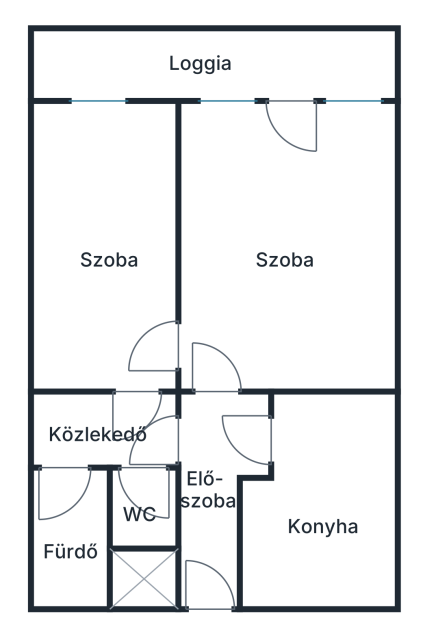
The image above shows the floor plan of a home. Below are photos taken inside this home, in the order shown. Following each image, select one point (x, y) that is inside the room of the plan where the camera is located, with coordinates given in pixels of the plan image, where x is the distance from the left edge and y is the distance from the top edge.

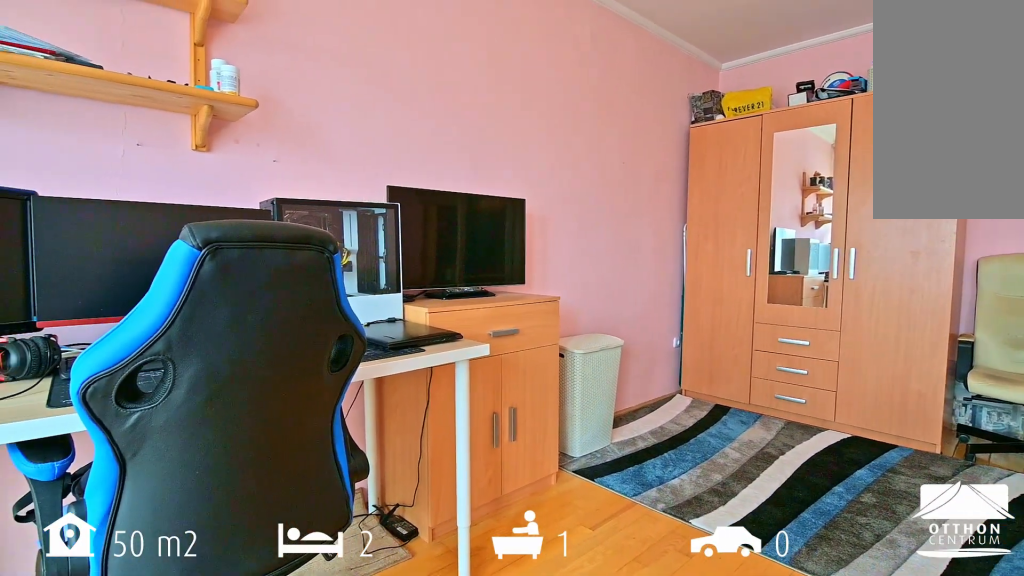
(281, 280)
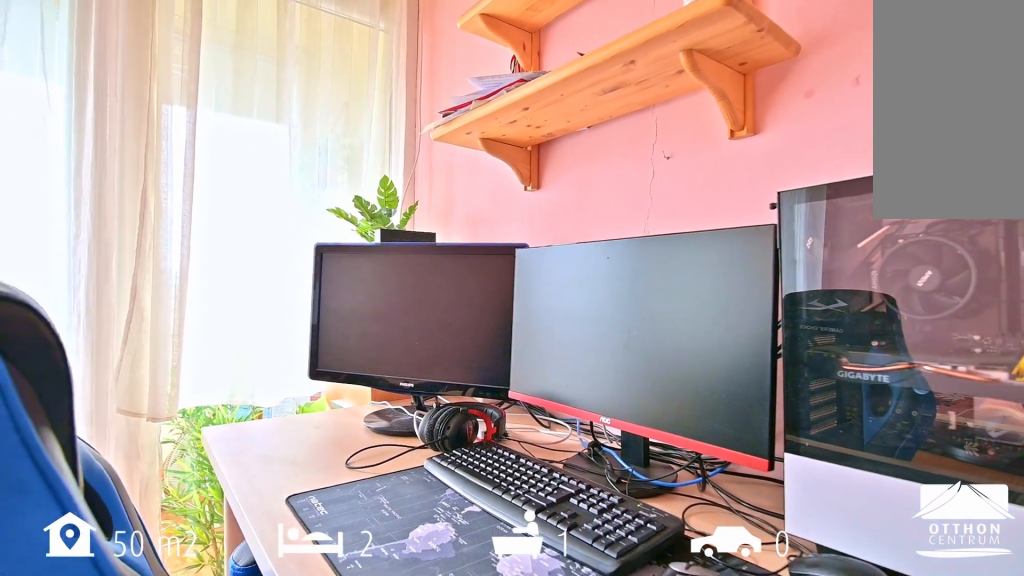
(281, 280)
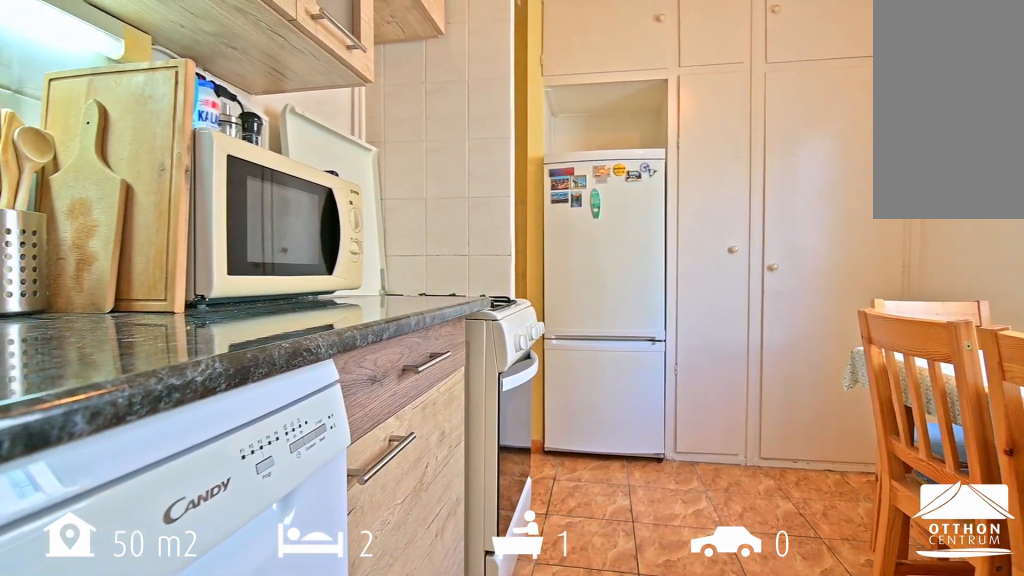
(335, 492)
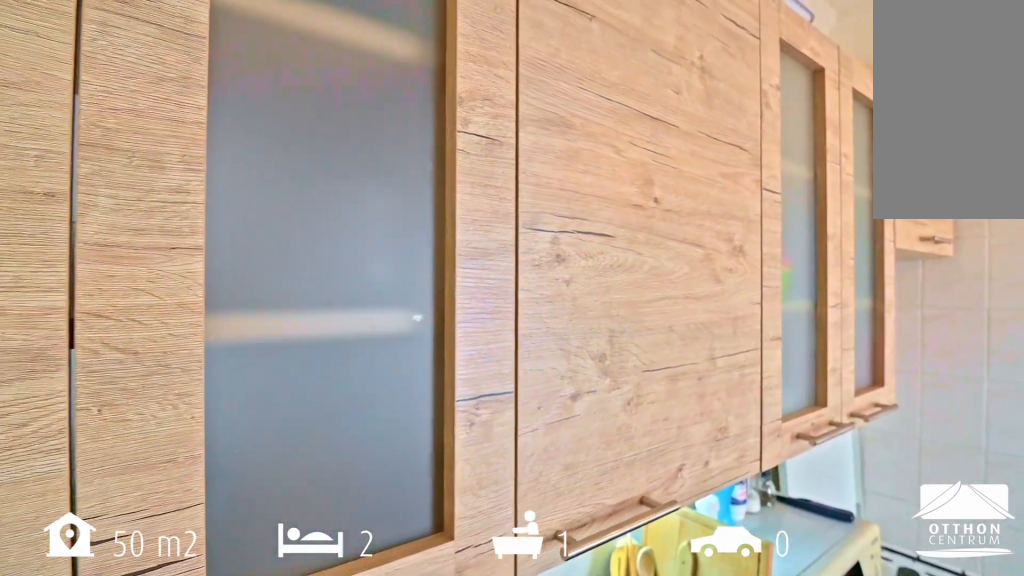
(335, 492)
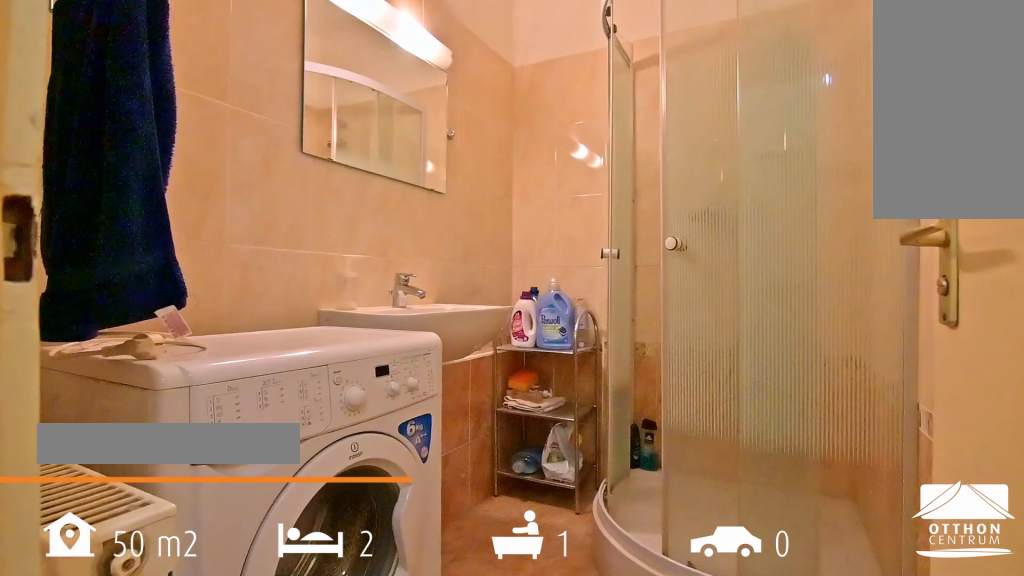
(76, 554)
